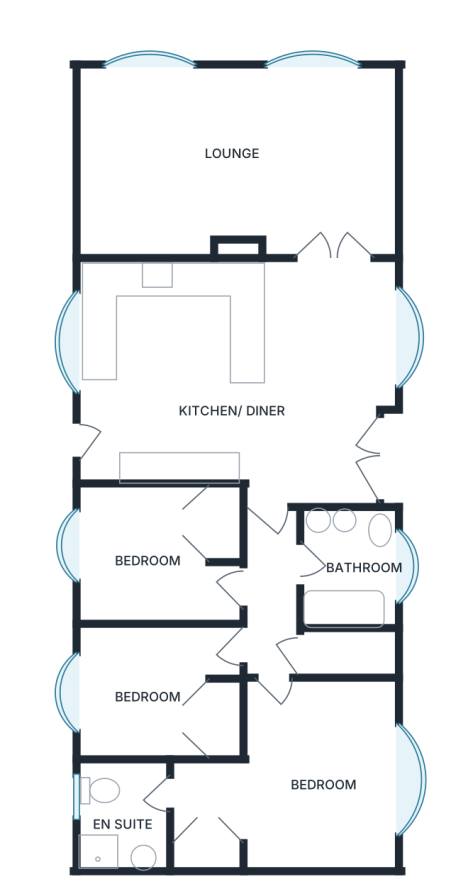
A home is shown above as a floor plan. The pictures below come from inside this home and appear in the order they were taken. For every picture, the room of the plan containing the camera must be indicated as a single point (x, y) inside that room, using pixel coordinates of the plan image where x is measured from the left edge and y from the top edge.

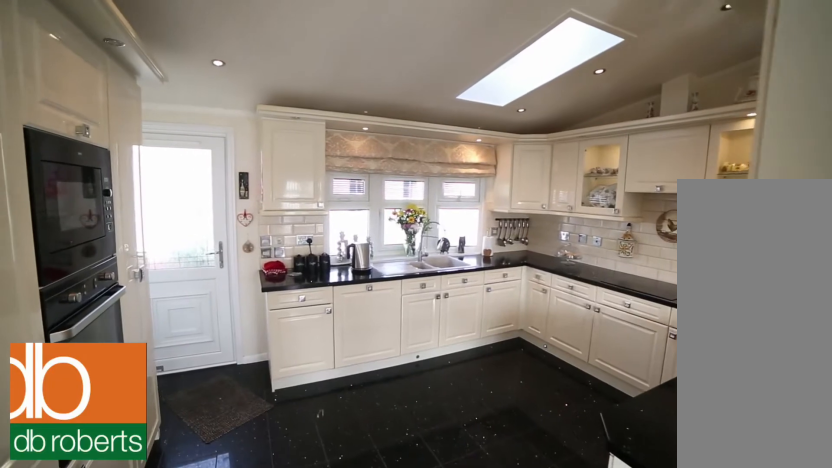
(239, 377)
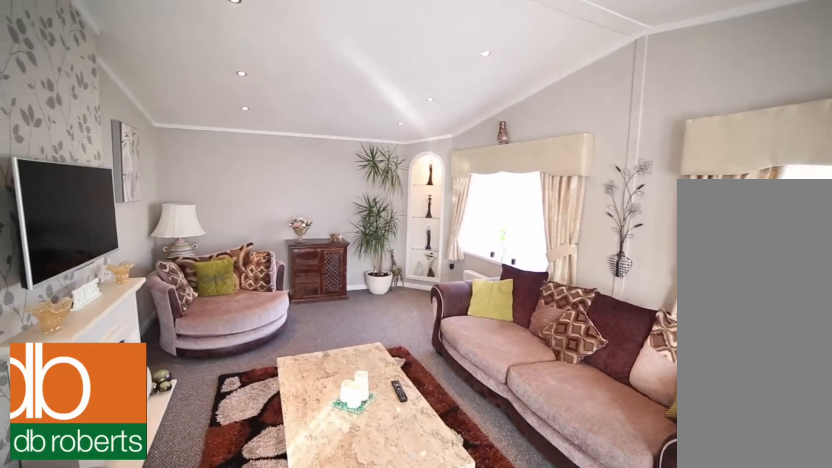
(239, 158)
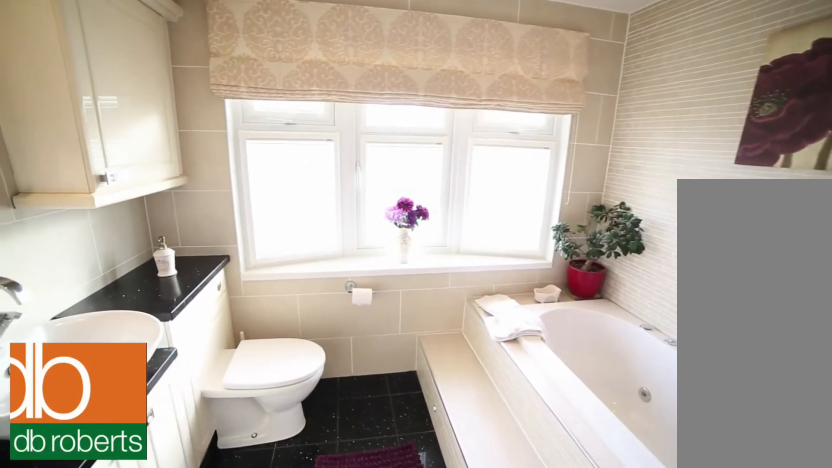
(356, 567)
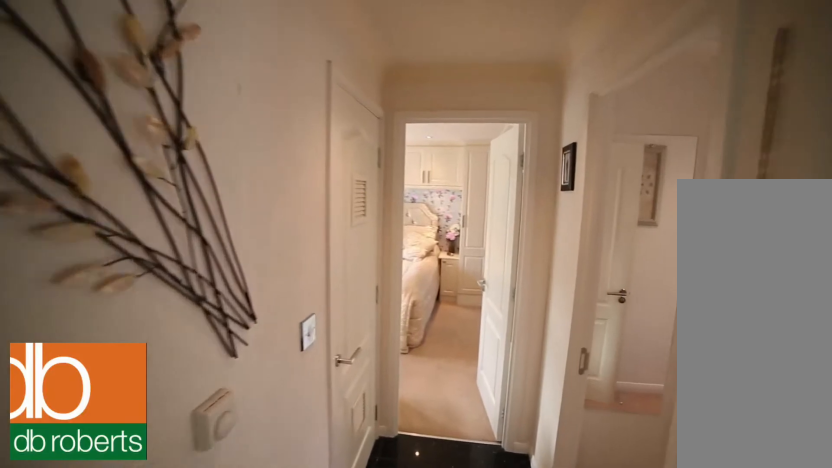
(270, 600)
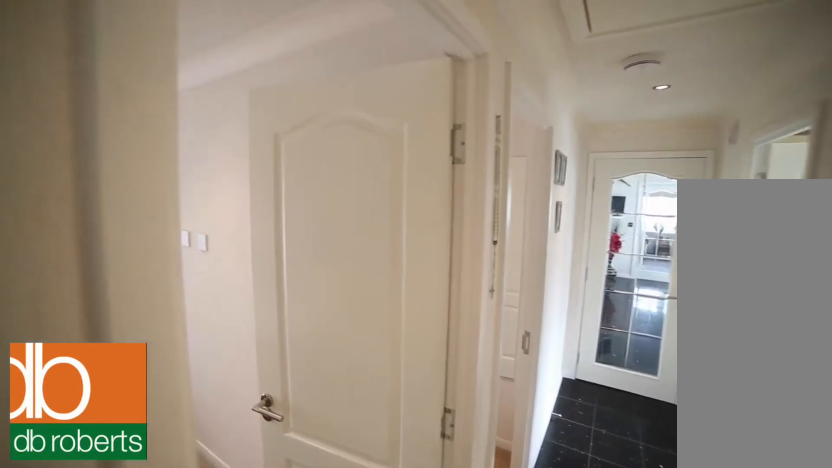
(270, 600)
